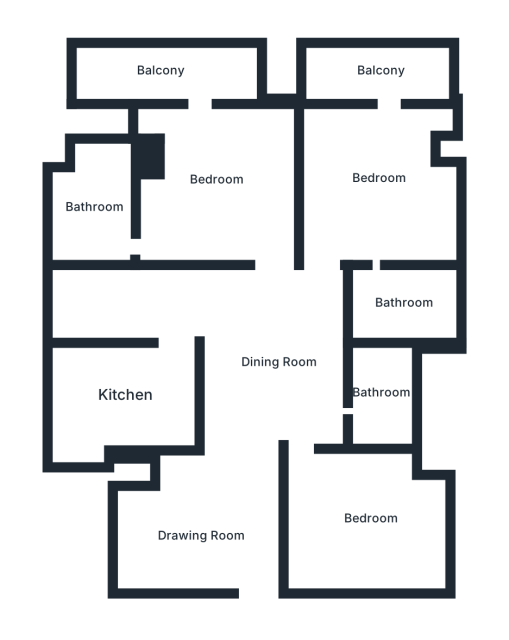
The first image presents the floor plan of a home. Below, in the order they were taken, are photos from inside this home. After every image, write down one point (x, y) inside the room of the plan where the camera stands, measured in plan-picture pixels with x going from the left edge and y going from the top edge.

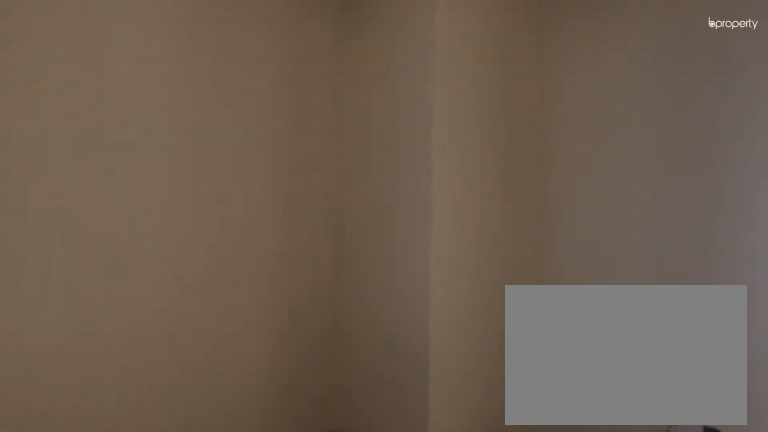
(206, 534)
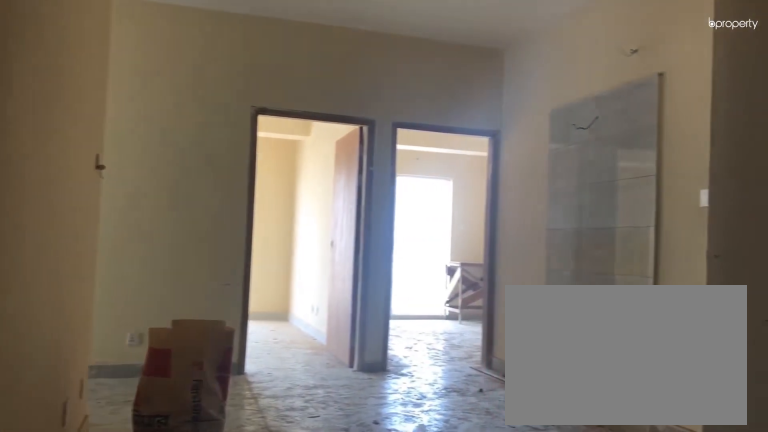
(206, 534)
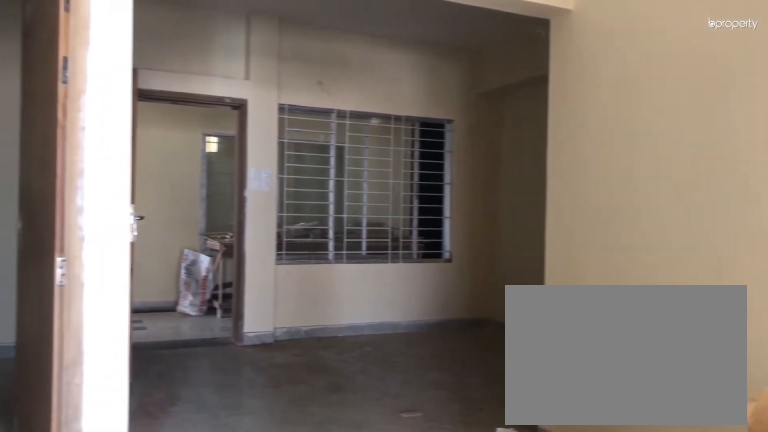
(277, 362)
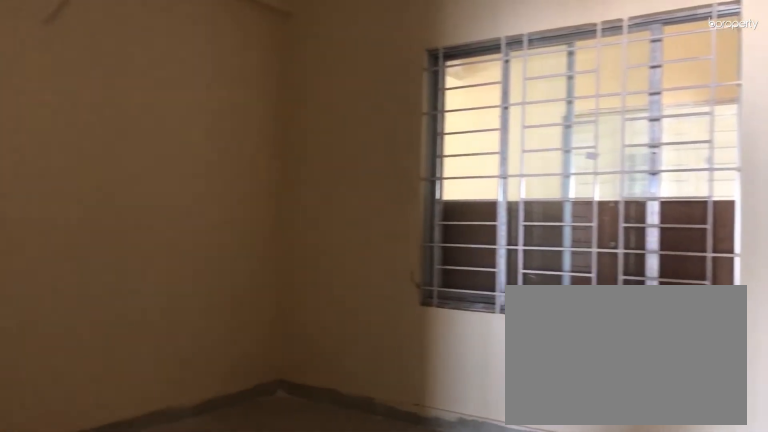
(371, 521)
